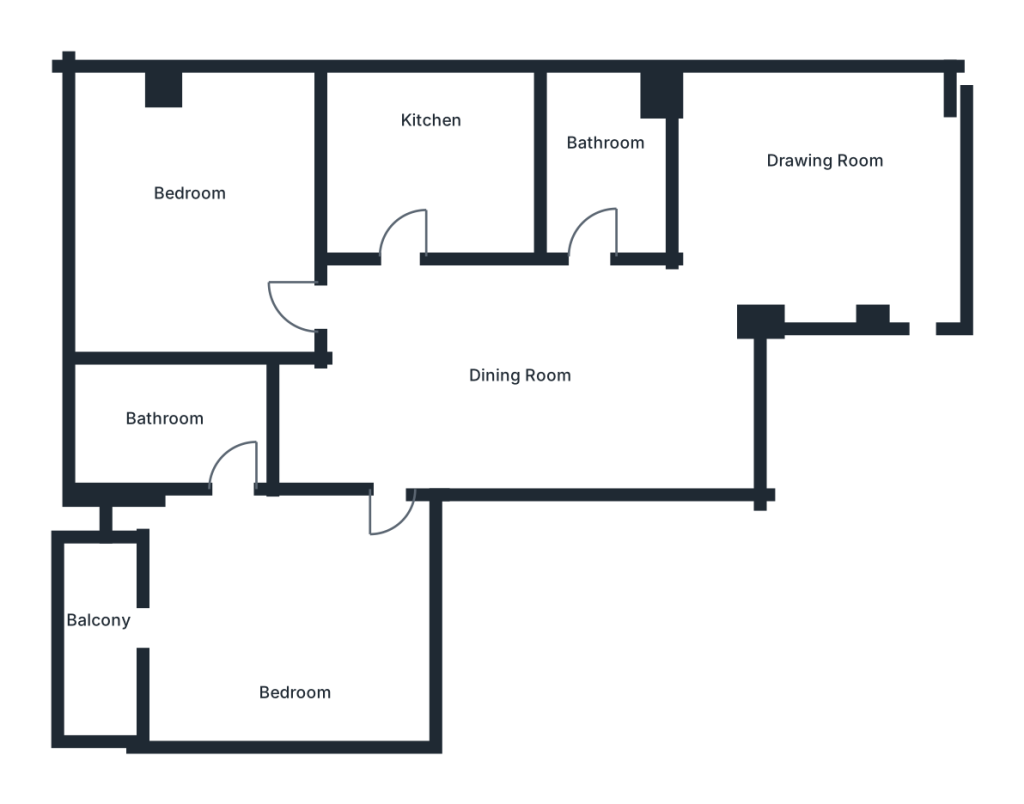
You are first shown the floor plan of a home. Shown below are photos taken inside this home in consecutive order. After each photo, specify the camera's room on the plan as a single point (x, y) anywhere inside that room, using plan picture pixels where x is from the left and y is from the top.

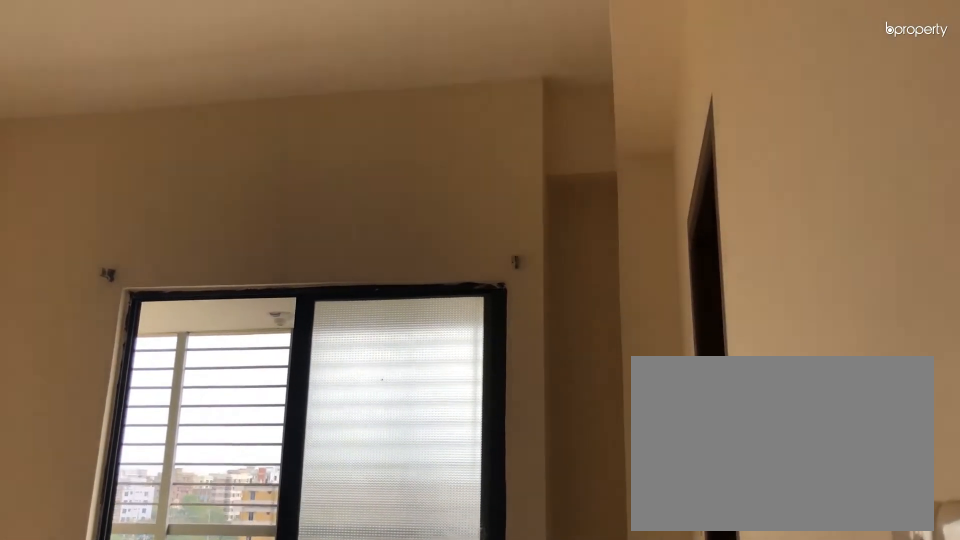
(291, 623)
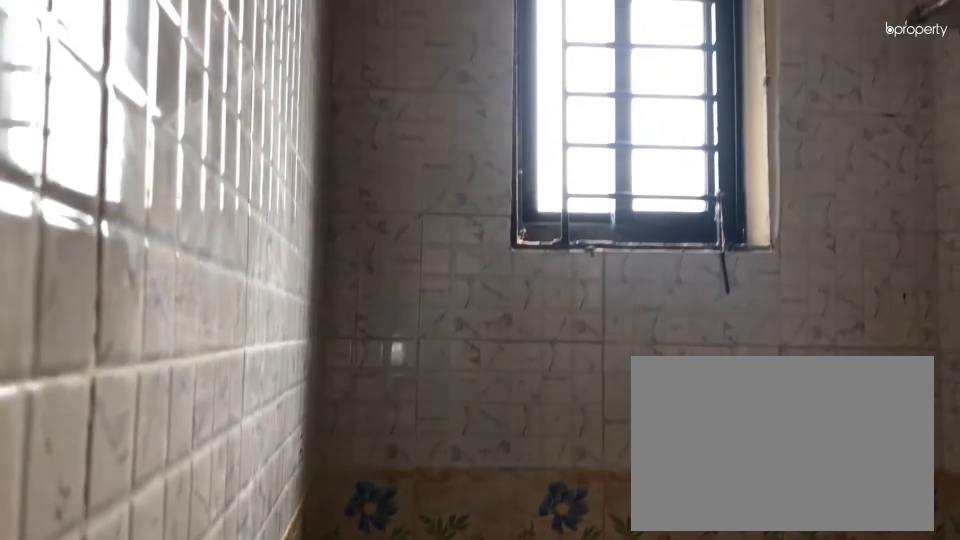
(142, 402)
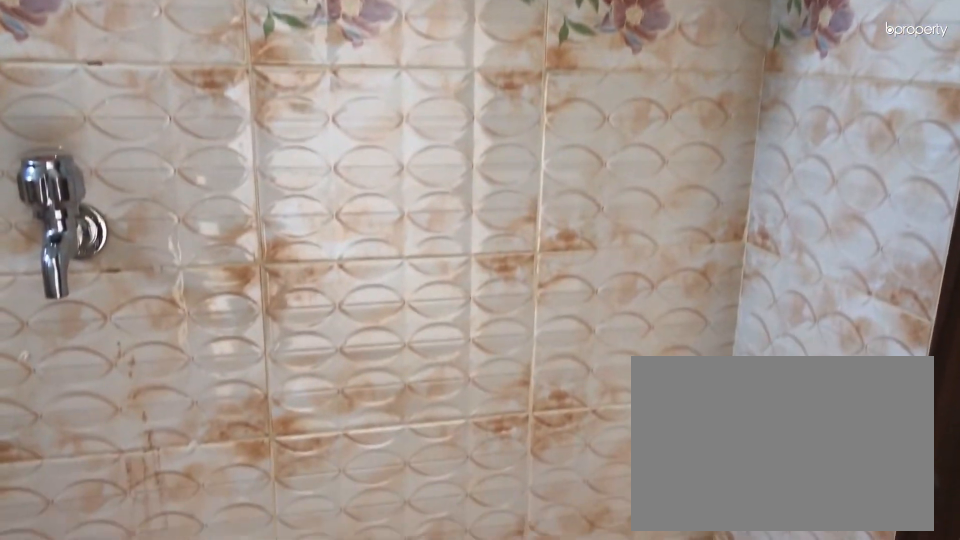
(142, 402)
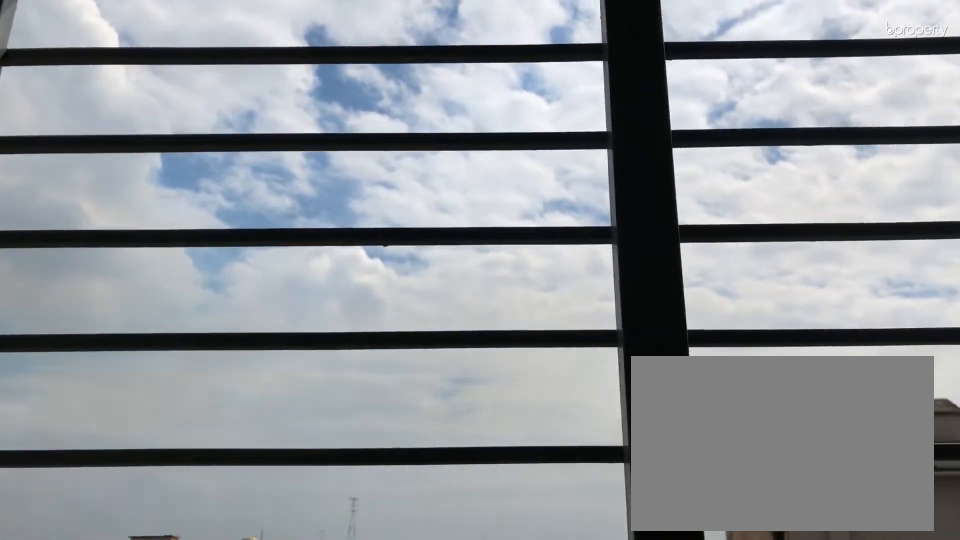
(111, 628)
